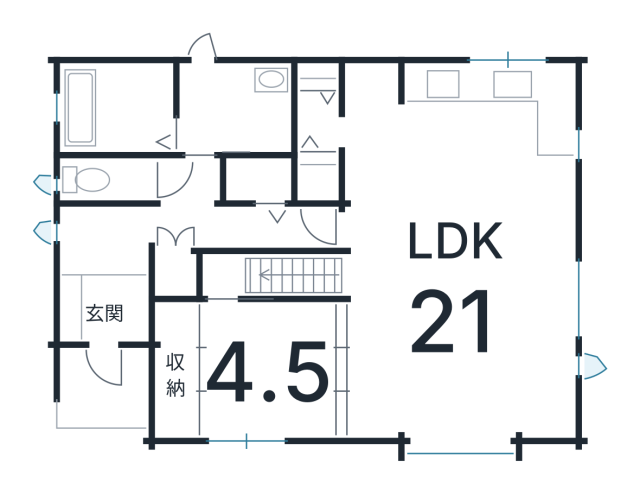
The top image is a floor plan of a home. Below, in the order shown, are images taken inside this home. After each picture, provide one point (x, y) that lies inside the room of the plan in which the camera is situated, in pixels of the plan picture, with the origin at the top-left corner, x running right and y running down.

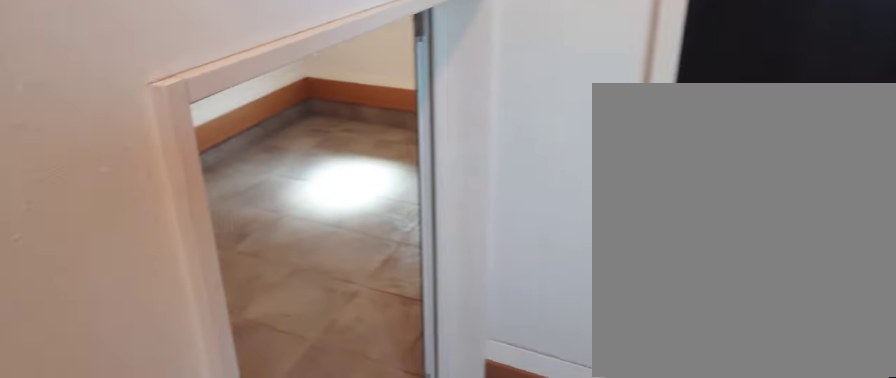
(105, 302)
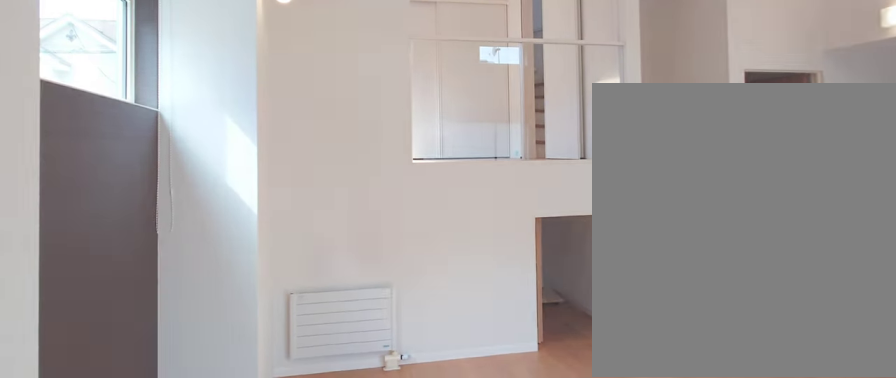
(444, 329)
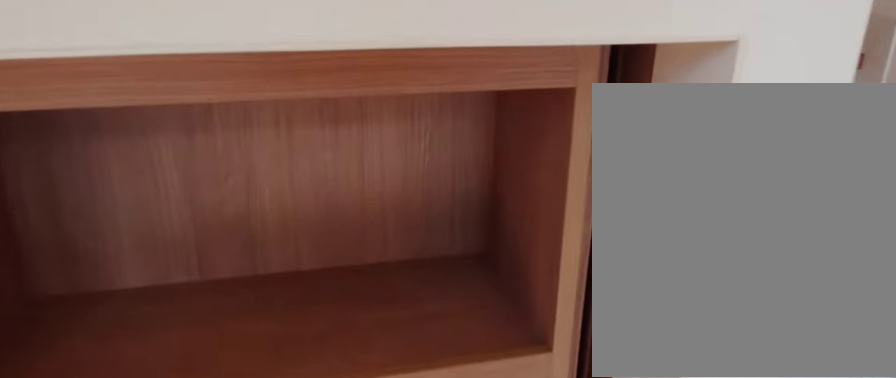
(444, 329)
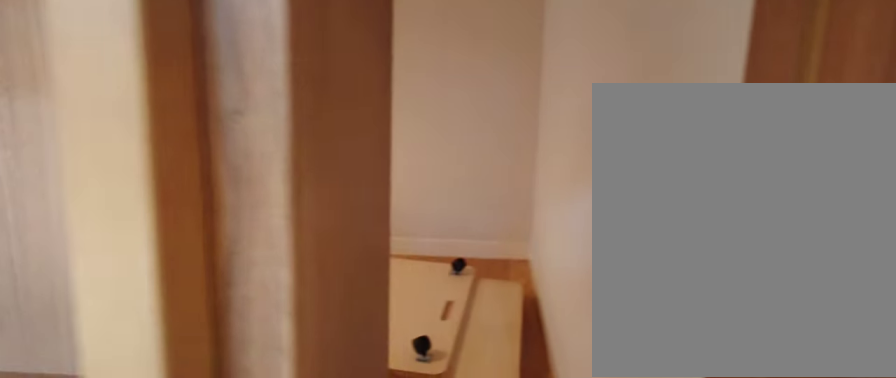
(444, 329)
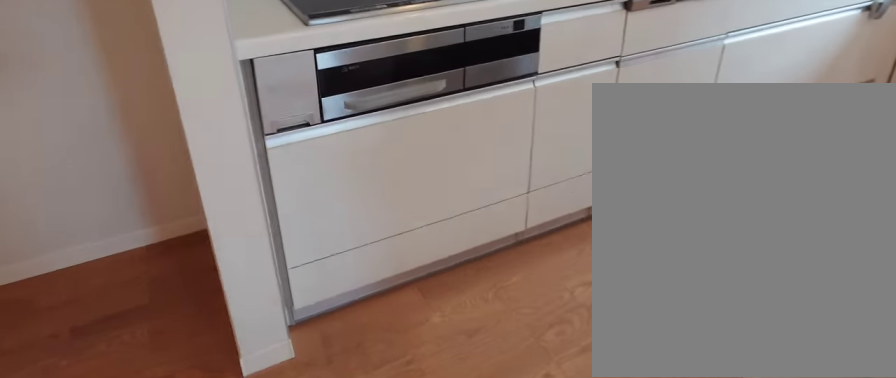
(460, 132)
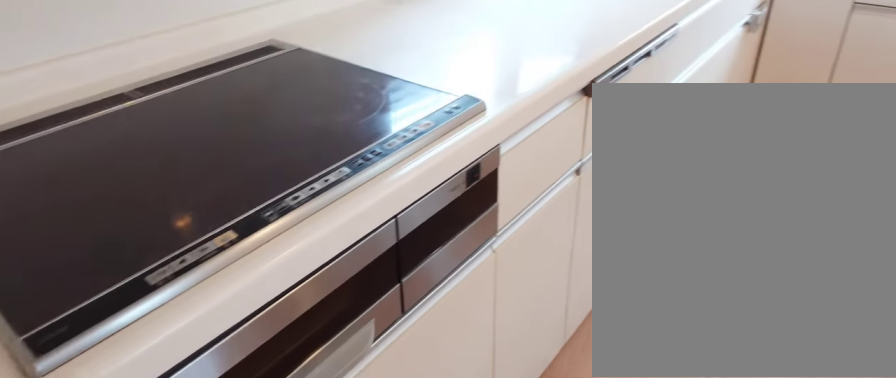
(460, 132)
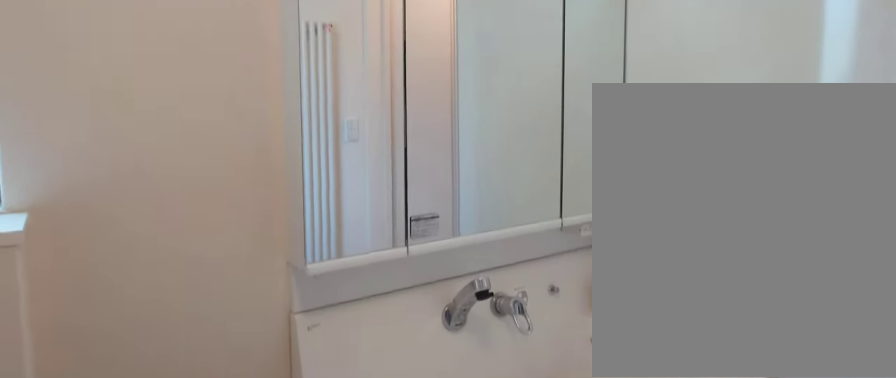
(237, 112)
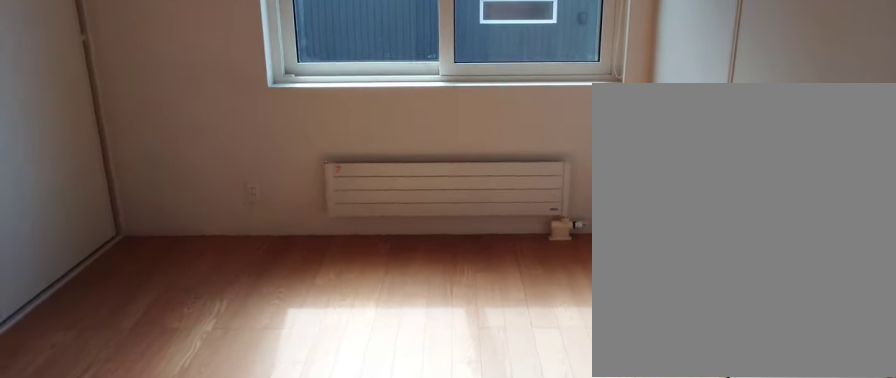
(271, 382)
